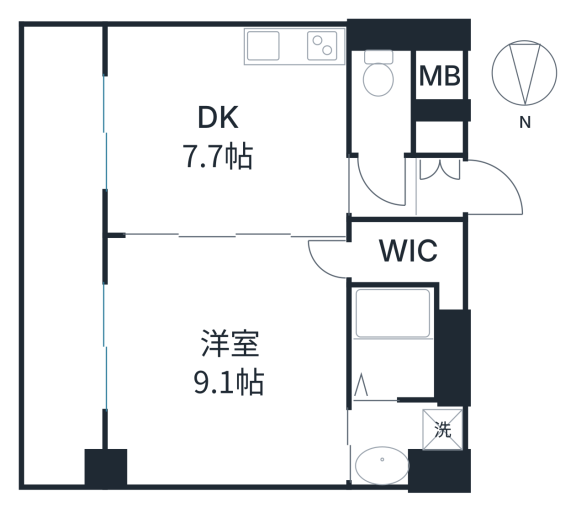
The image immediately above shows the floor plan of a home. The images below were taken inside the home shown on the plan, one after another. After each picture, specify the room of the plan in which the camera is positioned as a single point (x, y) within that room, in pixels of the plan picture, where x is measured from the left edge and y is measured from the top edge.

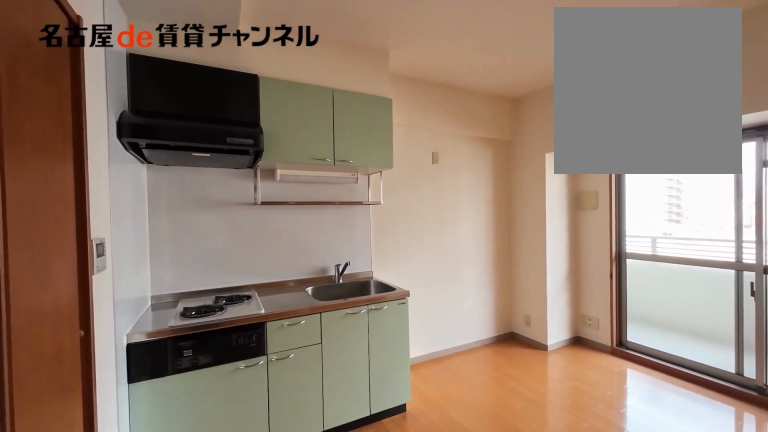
(224, 130)
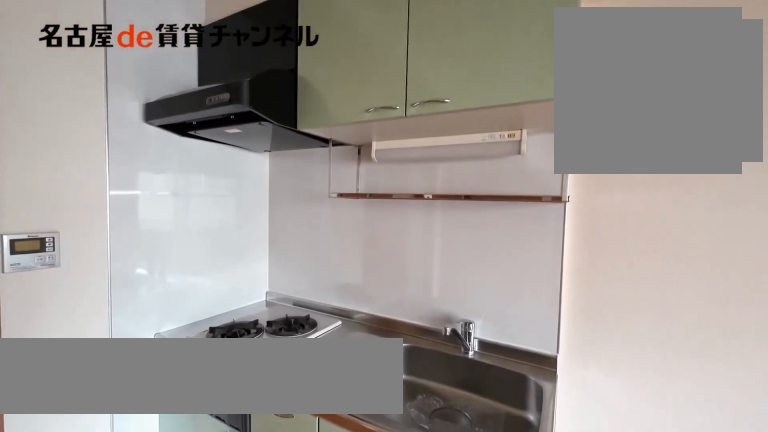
(294, 48)
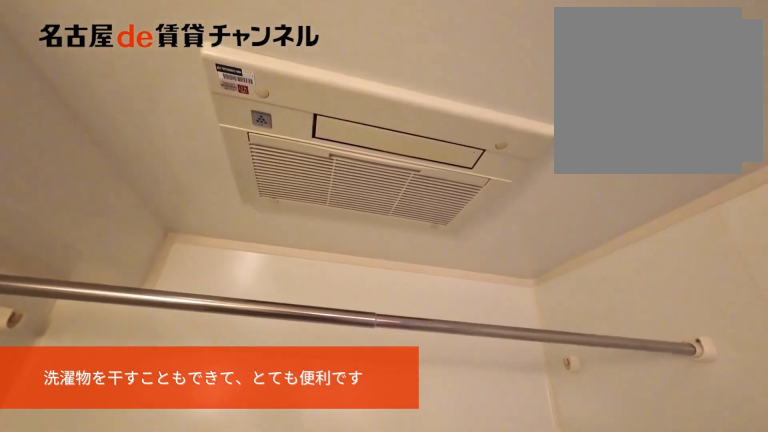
(394, 342)
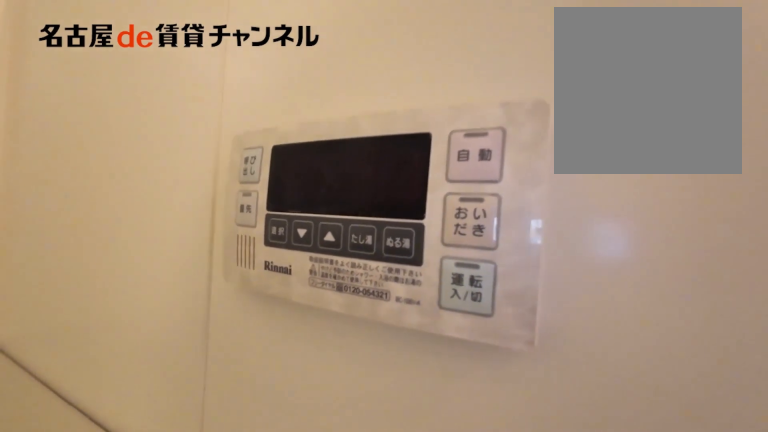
(394, 342)
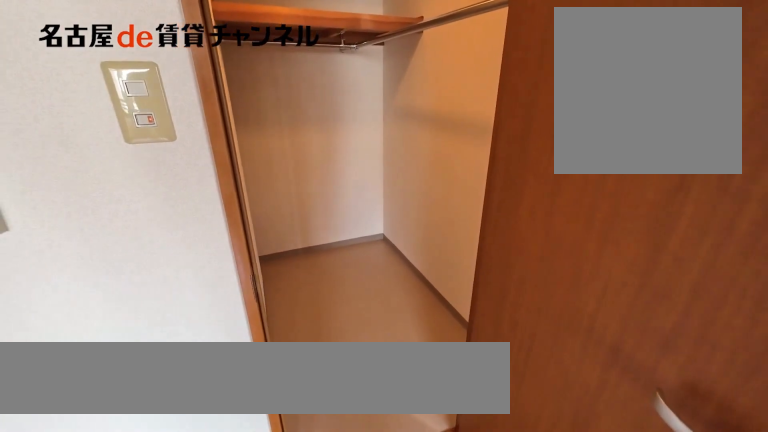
(414, 256)
